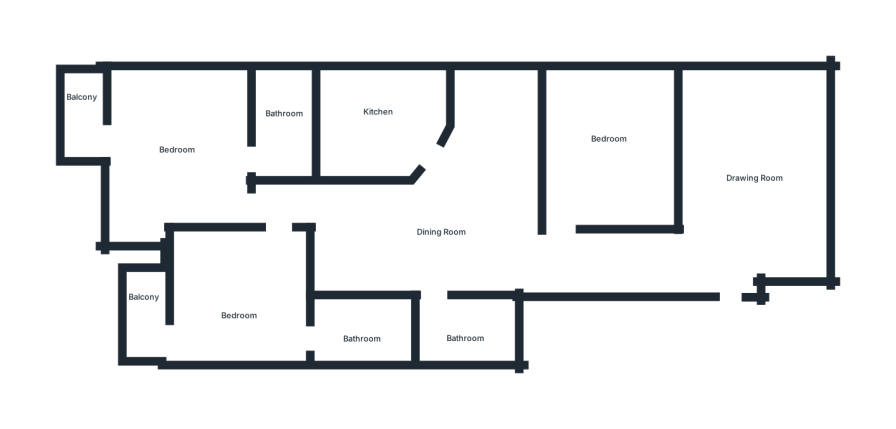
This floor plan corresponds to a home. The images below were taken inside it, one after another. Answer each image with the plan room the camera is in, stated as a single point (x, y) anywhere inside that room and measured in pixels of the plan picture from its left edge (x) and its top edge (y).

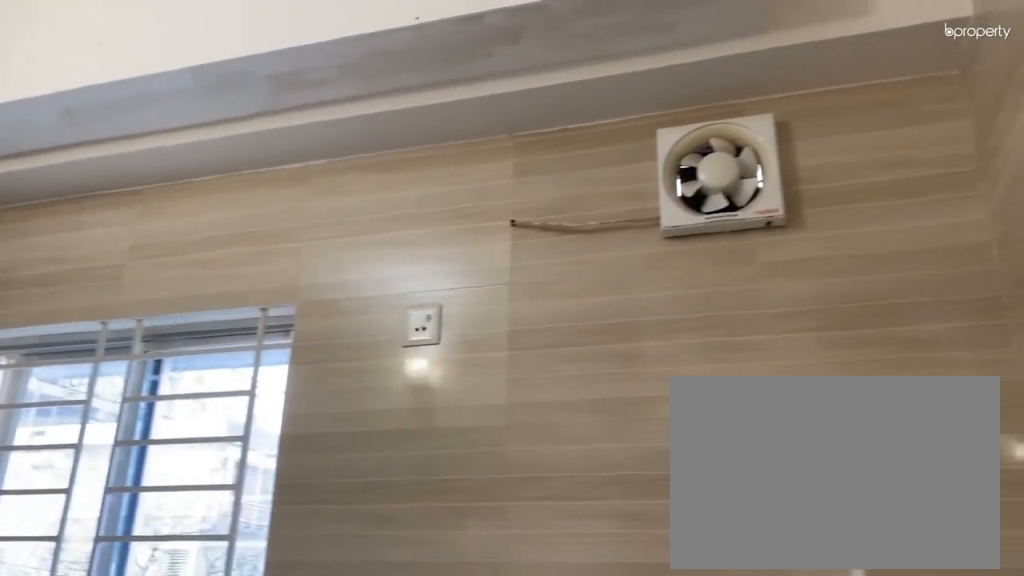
(384, 124)
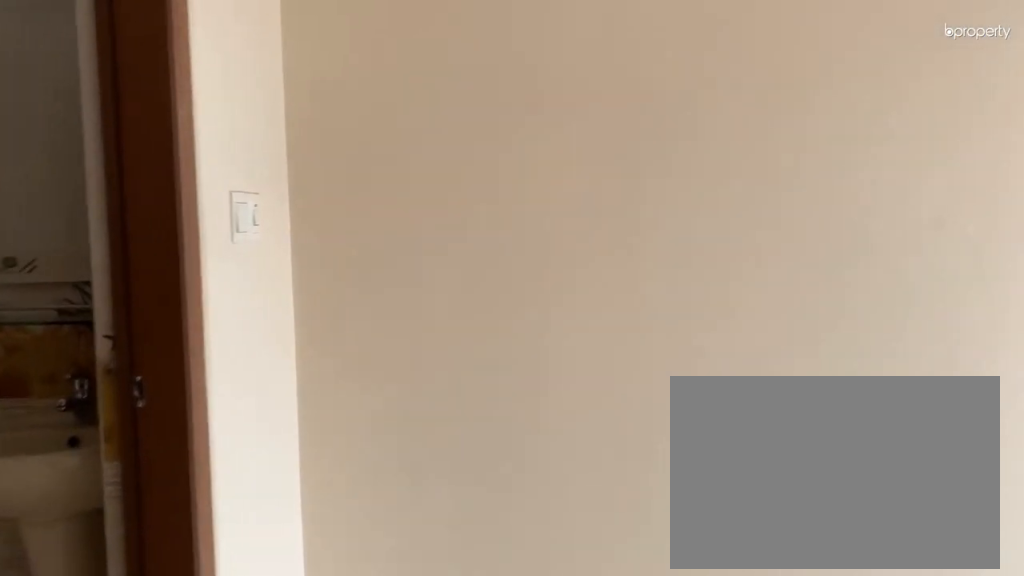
(245, 299)
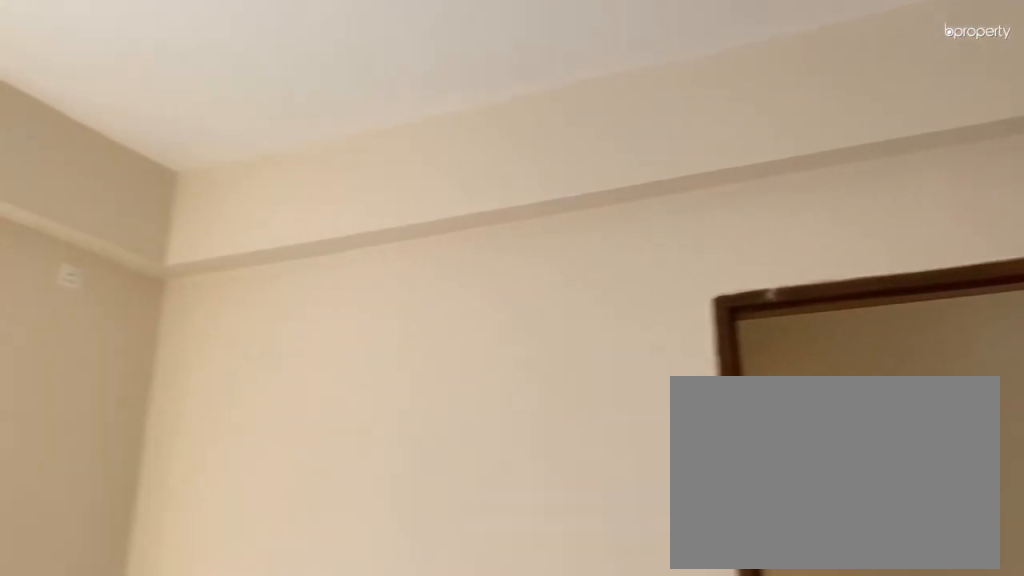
(257, 313)
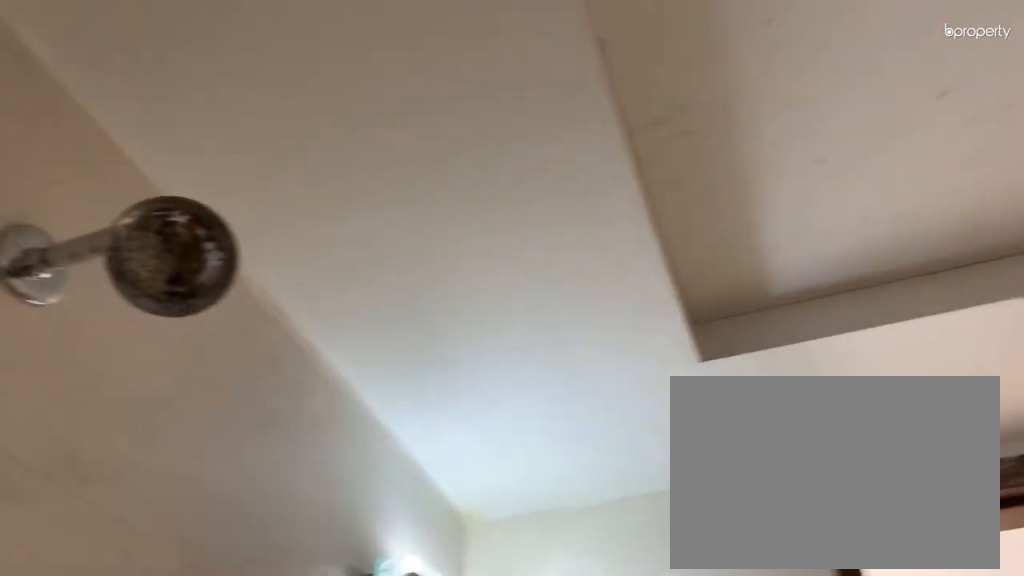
(361, 332)
